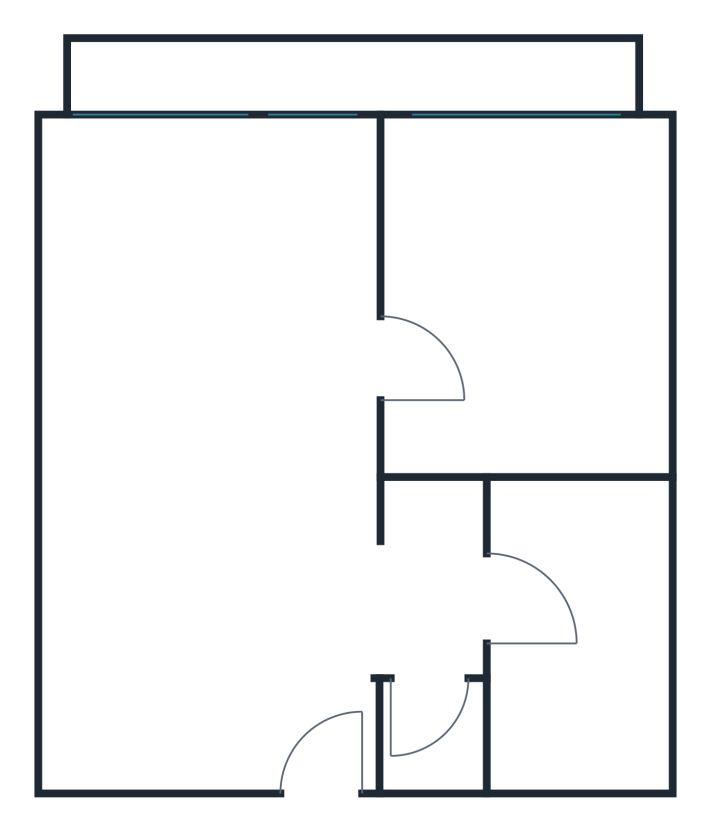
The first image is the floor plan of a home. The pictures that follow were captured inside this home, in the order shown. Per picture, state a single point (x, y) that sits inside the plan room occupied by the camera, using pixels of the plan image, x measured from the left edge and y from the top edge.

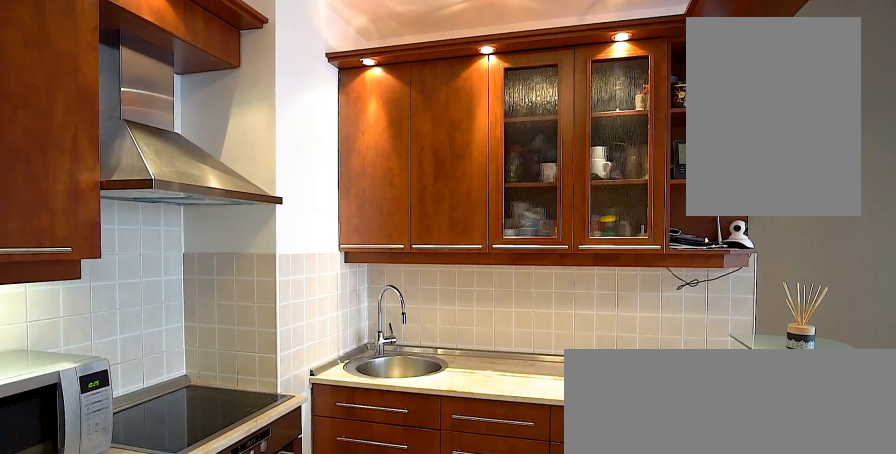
(199, 636)
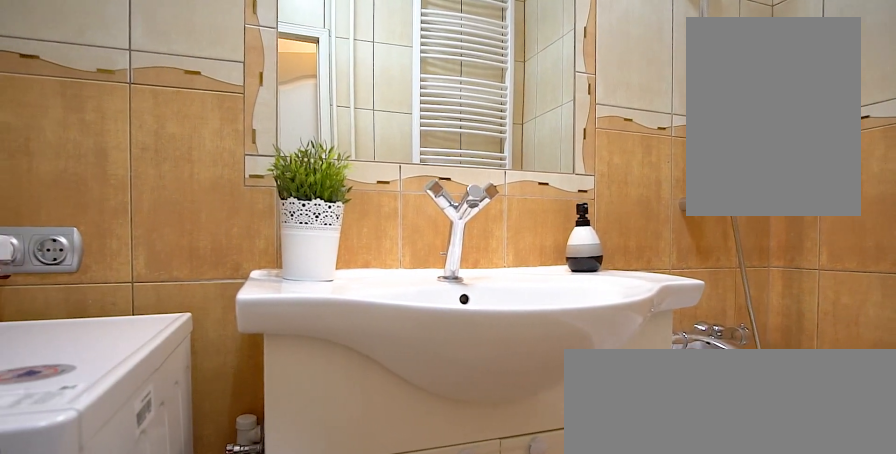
(562, 620)
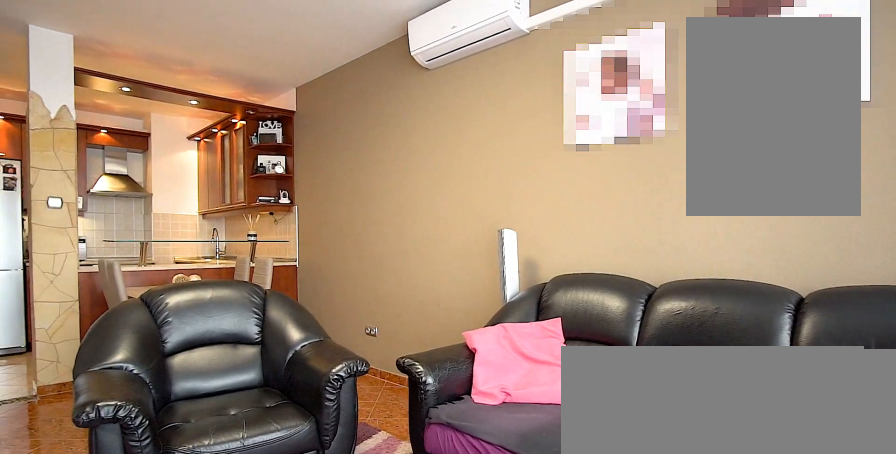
(223, 336)
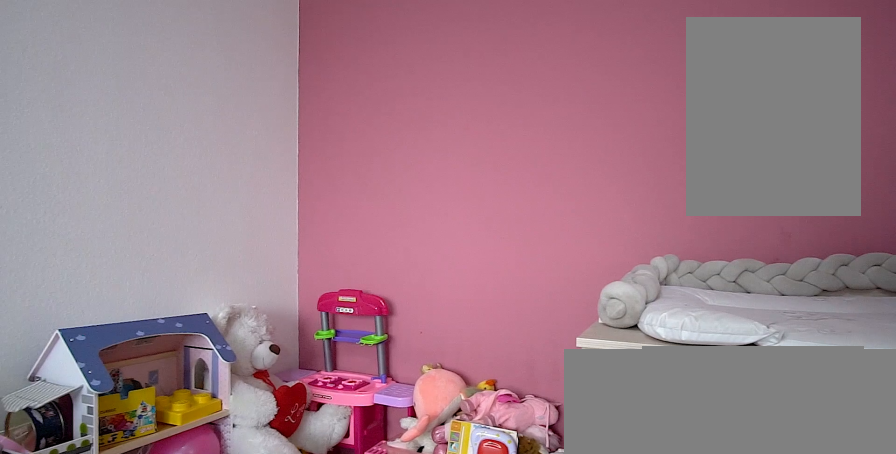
(517, 322)
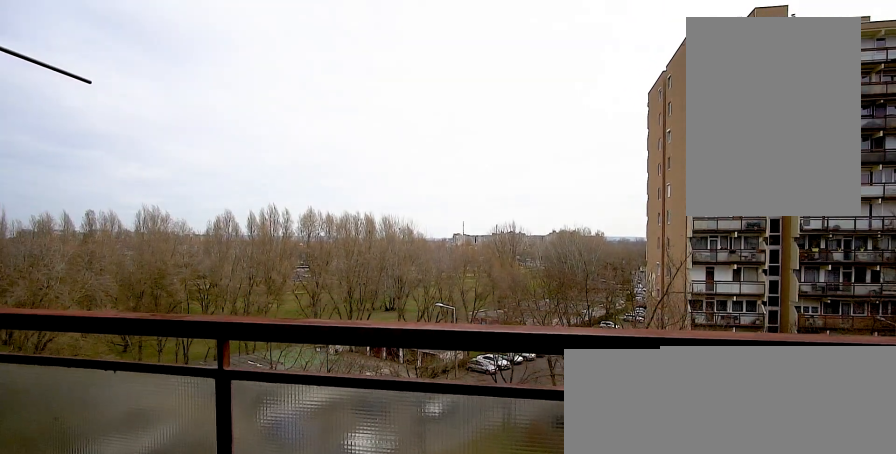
(358, 83)
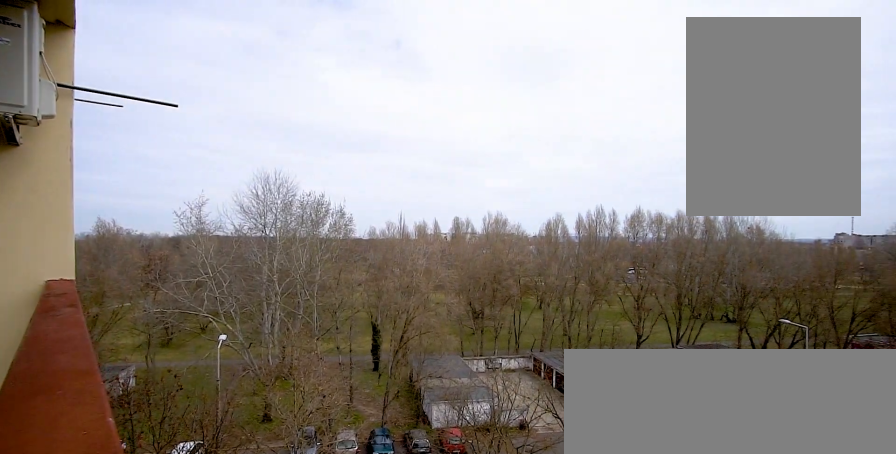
(358, 83)
